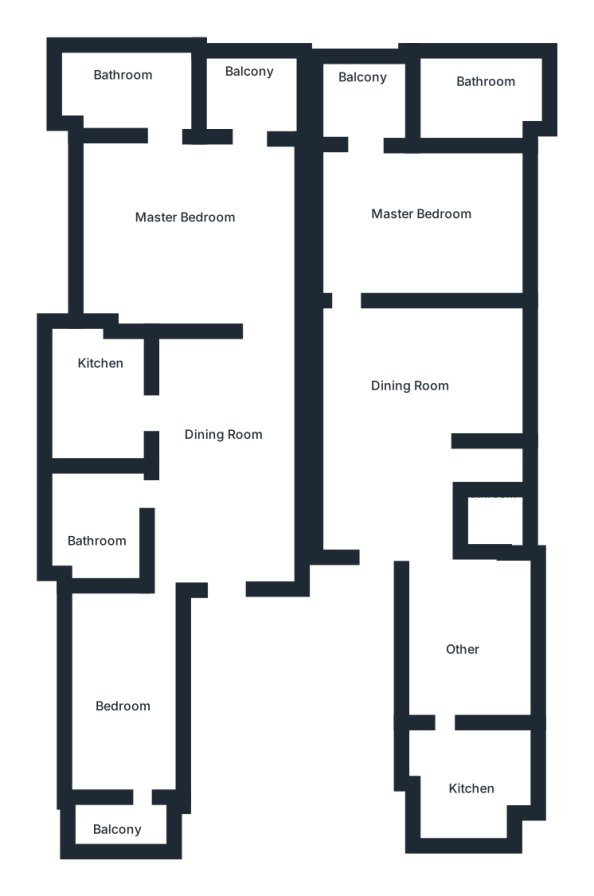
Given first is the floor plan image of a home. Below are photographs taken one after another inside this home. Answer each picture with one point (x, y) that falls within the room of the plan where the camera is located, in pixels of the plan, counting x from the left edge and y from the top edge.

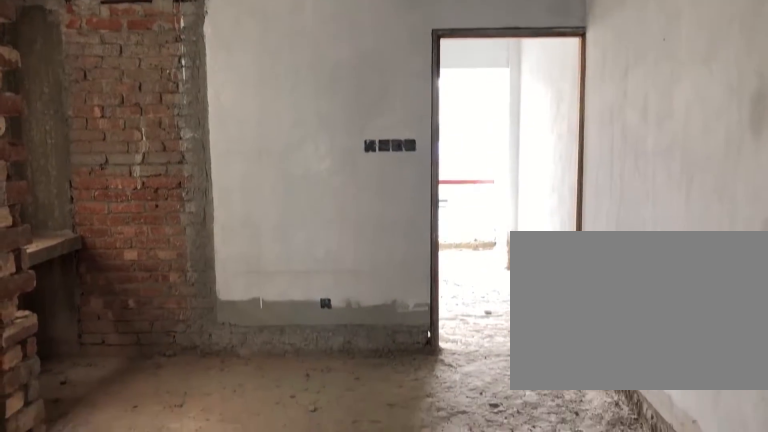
(136, 405)
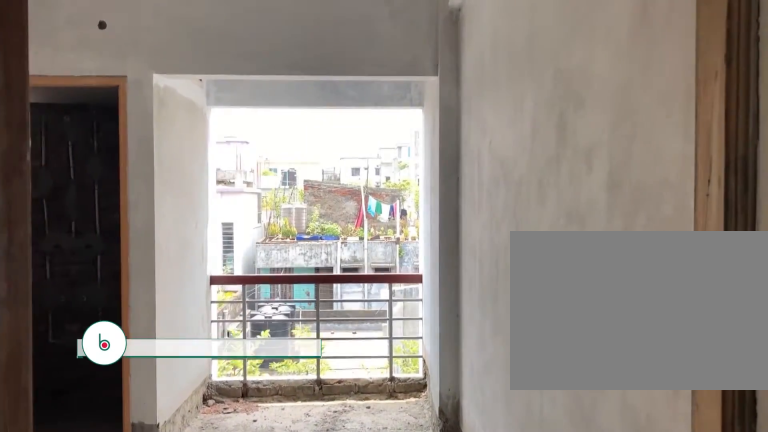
(183, 241)
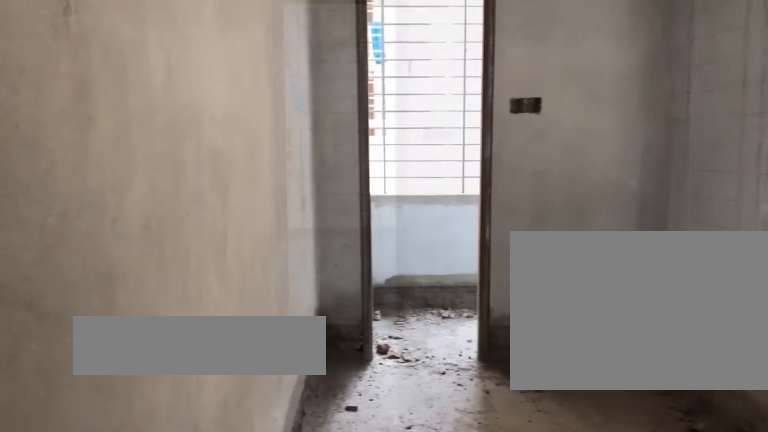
(128, 694)
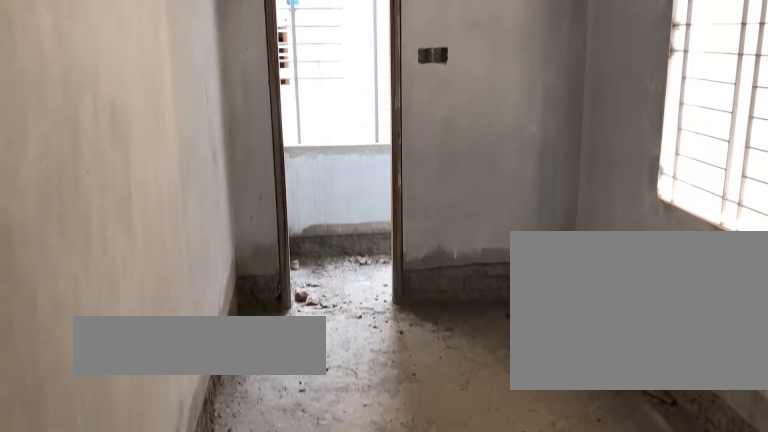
(128, 694)
